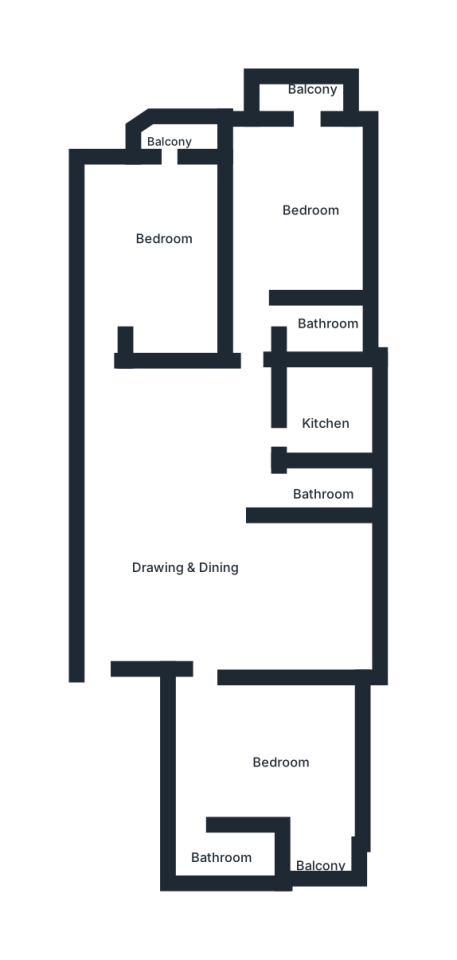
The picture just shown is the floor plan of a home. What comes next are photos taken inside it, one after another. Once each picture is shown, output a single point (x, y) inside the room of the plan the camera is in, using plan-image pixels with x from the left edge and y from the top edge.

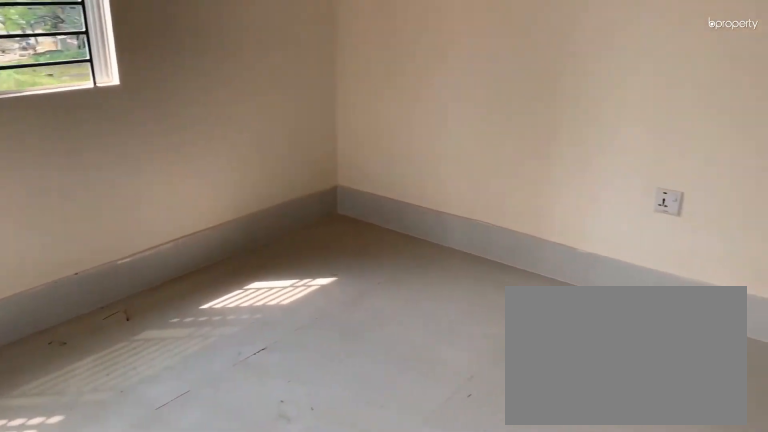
(308, 185)
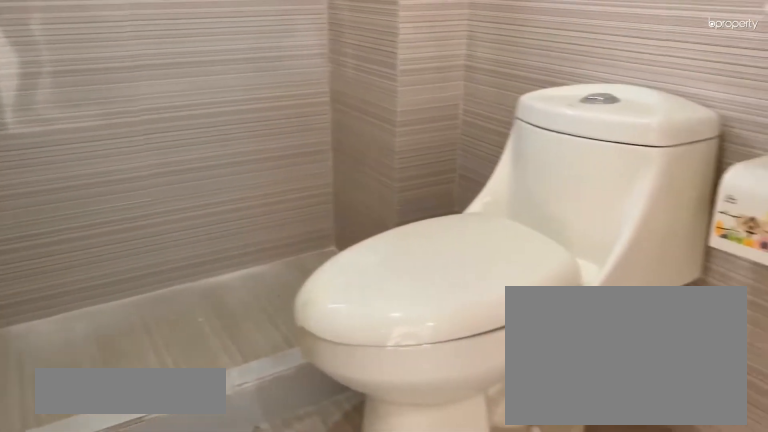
(309, 322)
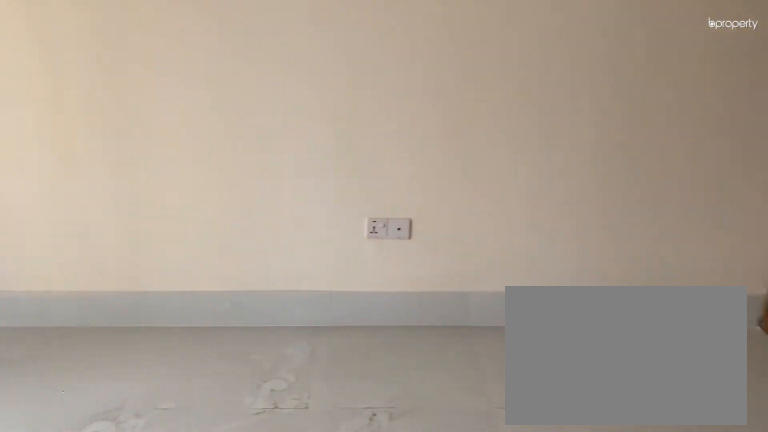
(151, 238)
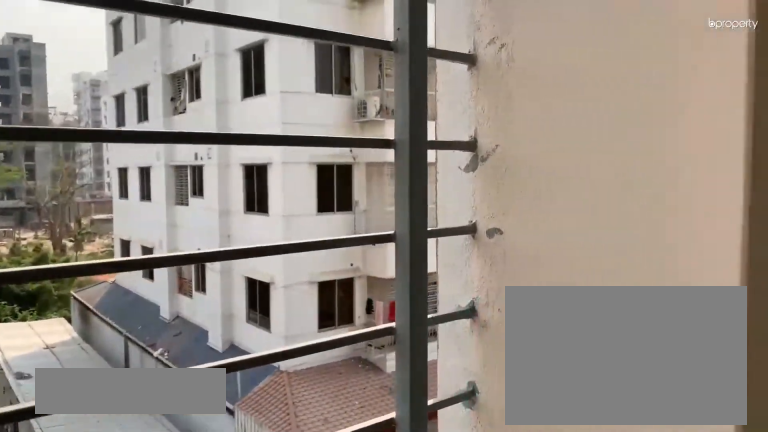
(161, 134)
